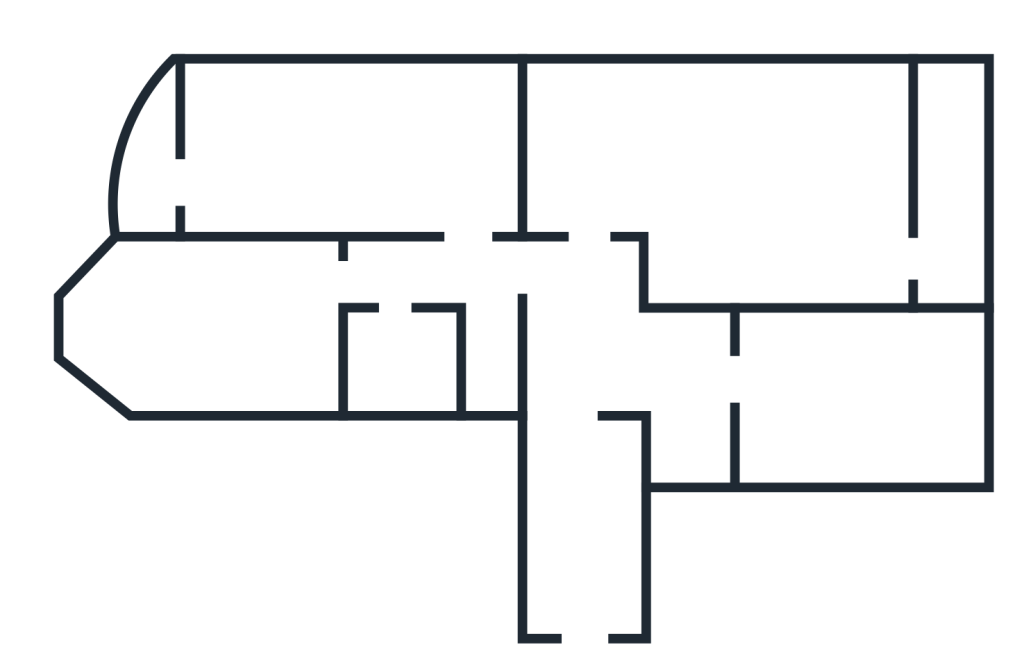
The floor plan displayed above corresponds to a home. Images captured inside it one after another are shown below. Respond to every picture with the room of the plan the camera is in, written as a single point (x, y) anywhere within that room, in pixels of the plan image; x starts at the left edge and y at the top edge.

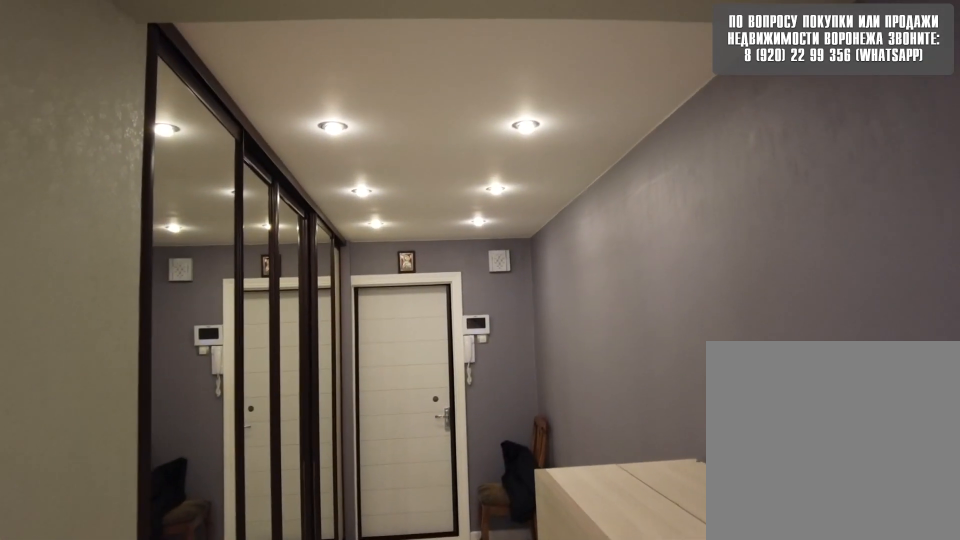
(591, 607)
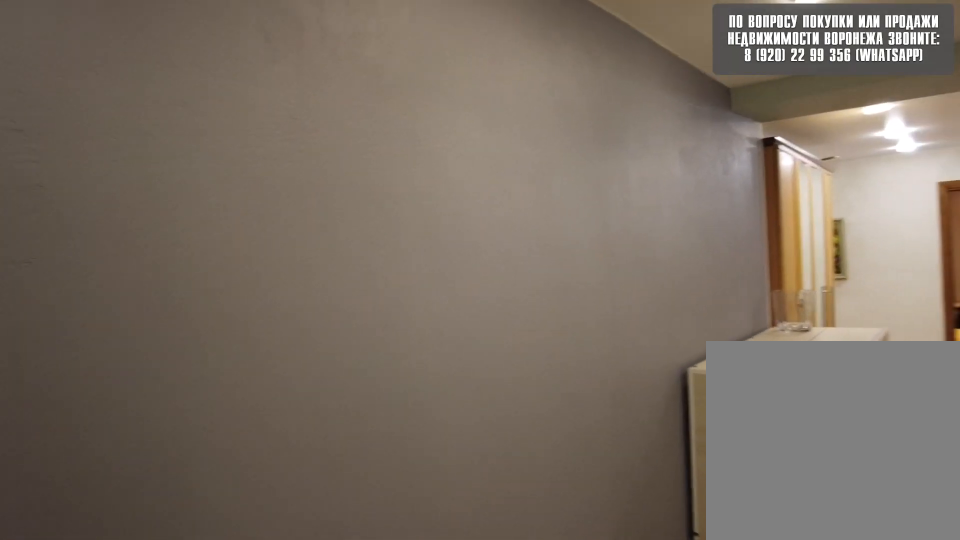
(591, 607)
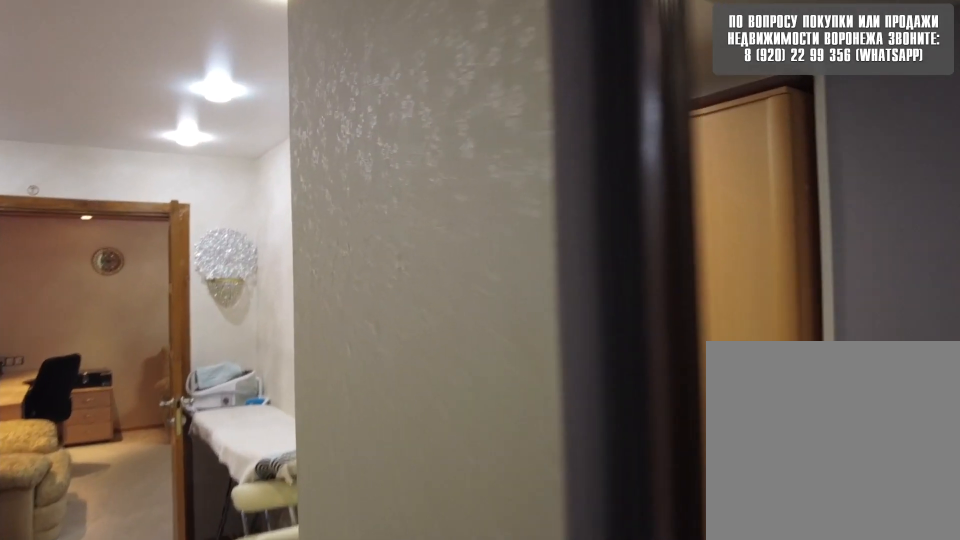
(590, 374)
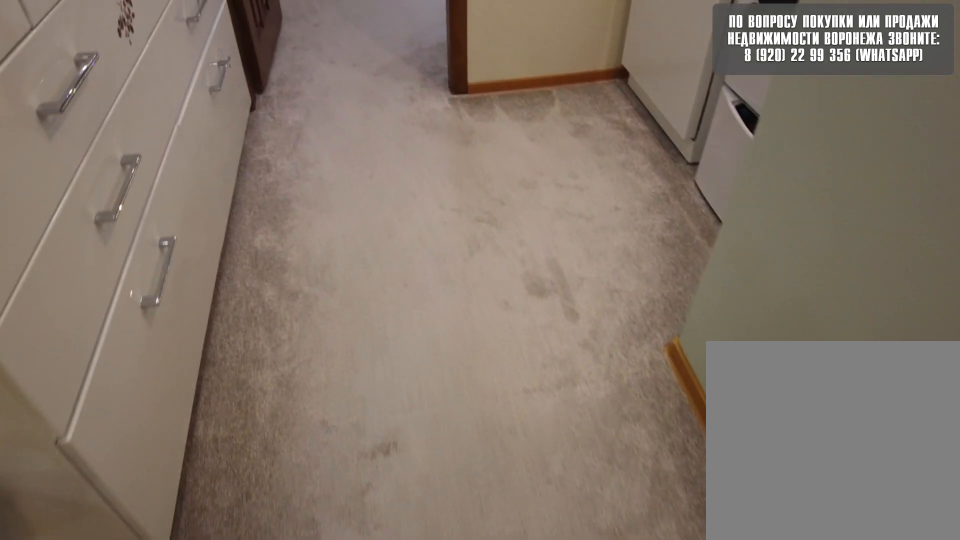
(700, 382)
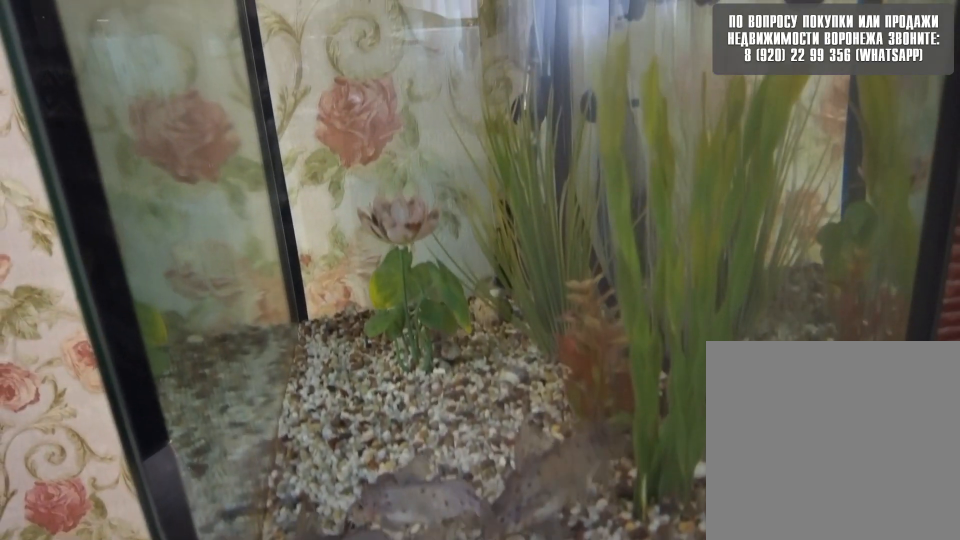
(819, 399)
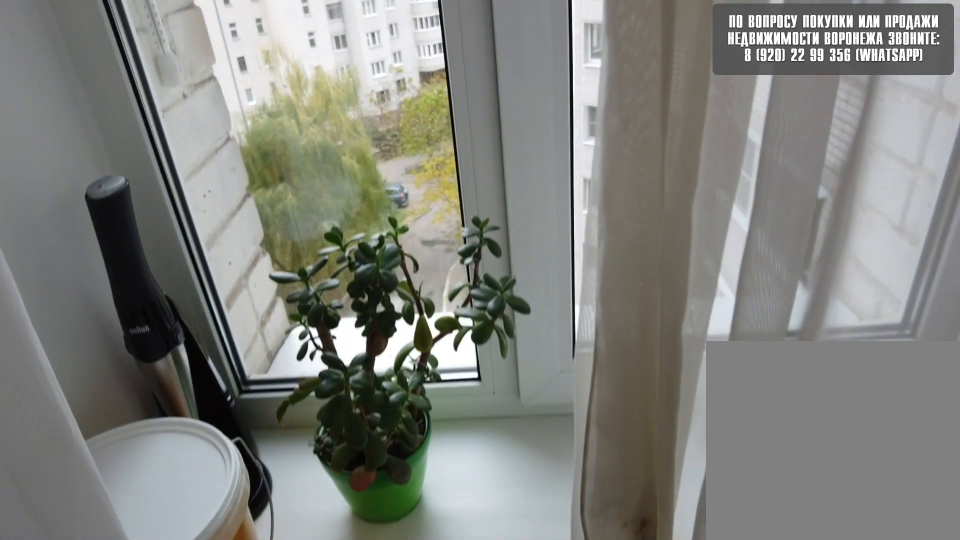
(819, 399)
